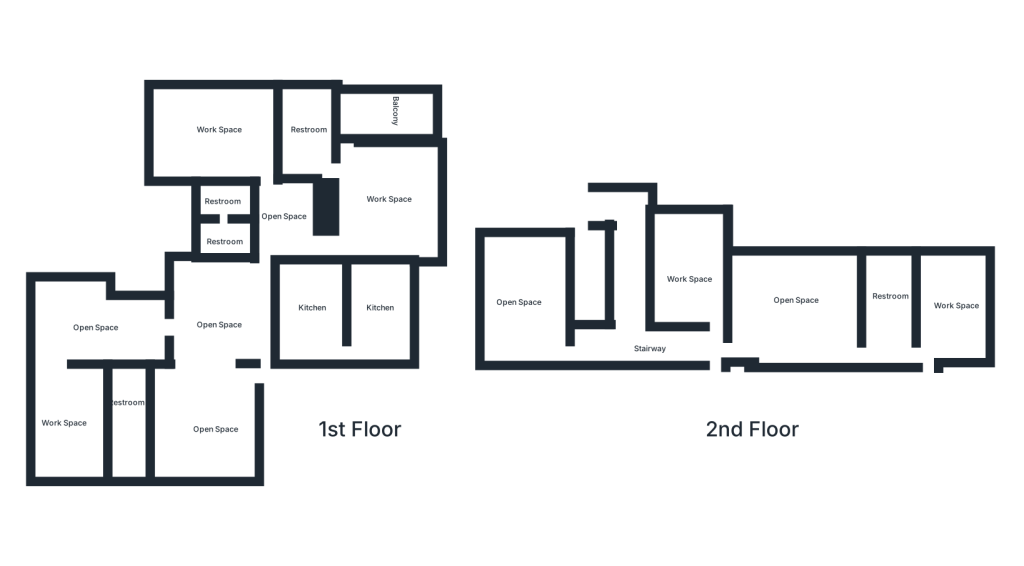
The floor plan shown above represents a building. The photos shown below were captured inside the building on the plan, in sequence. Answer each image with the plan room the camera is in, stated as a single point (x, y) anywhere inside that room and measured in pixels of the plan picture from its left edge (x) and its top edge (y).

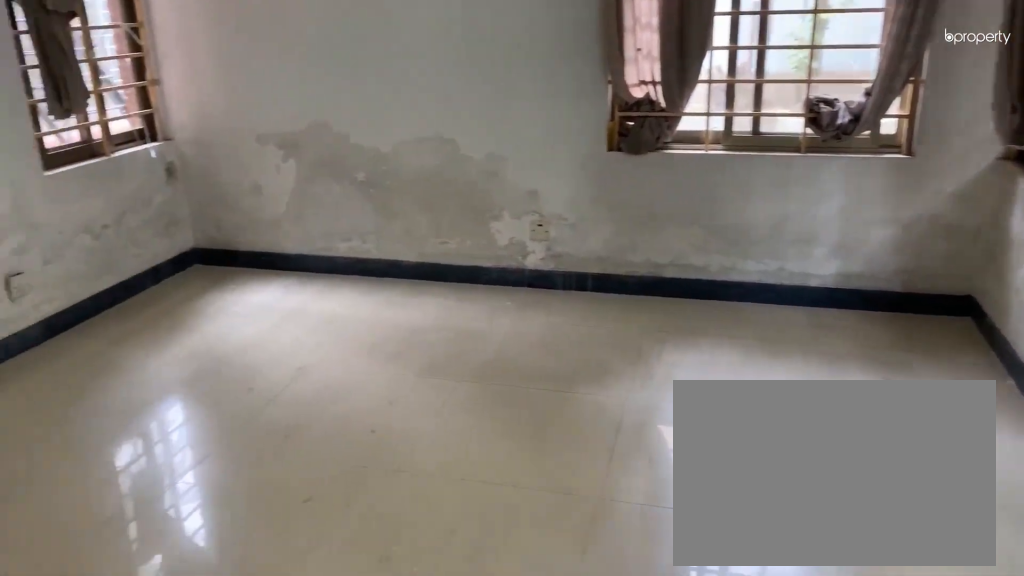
(219, 142)
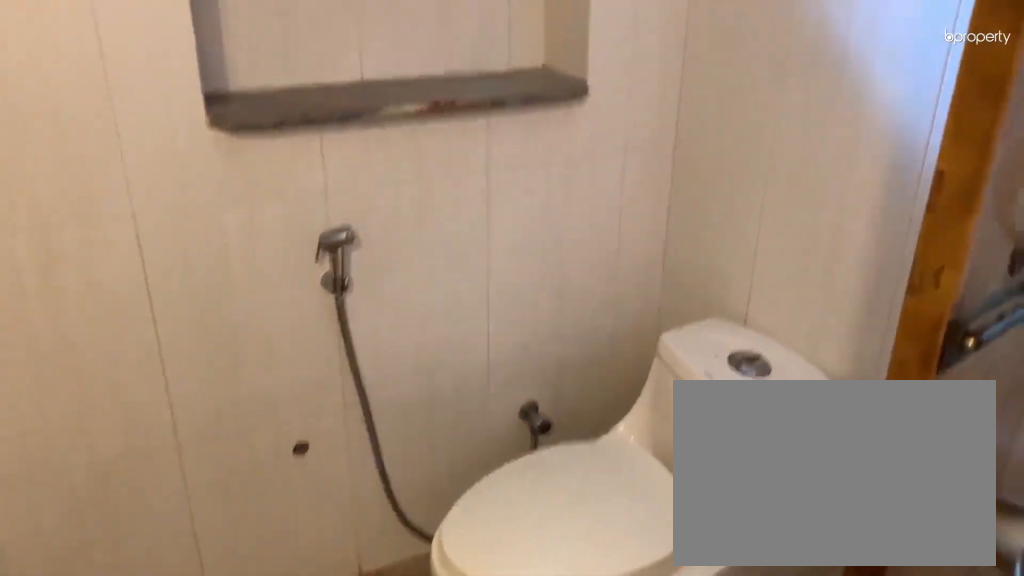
(221, 237)
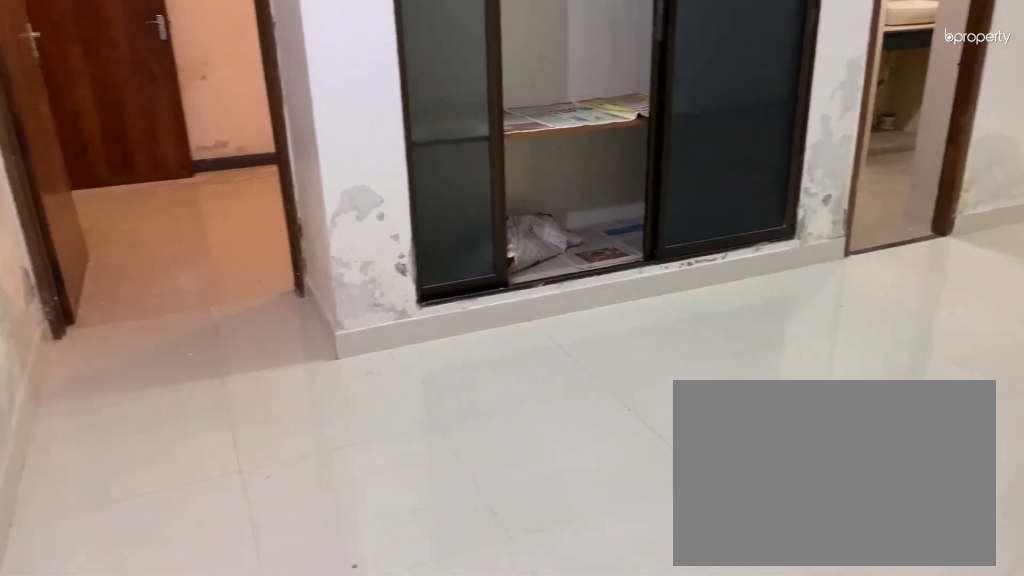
(383, 190)
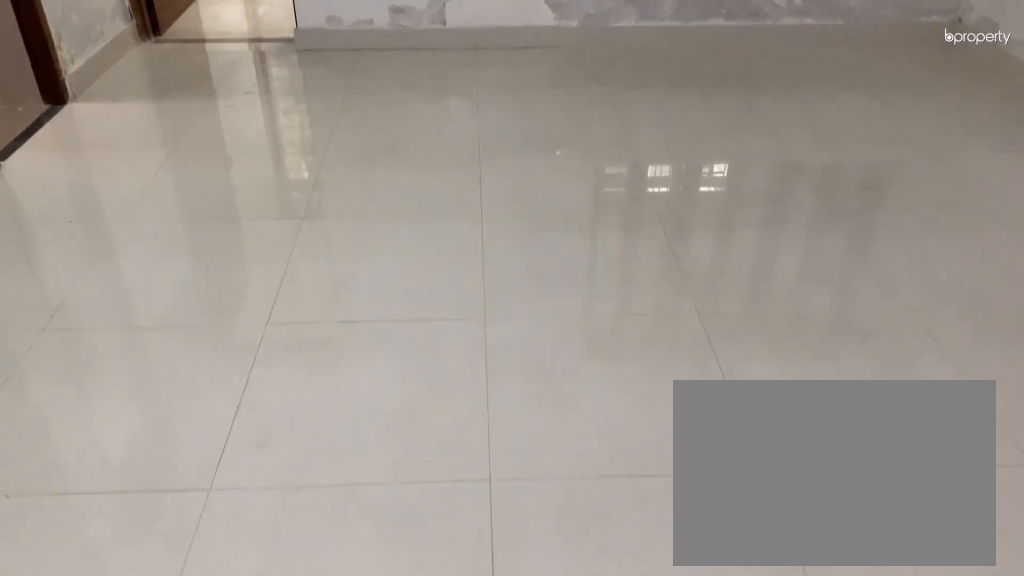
(383, 190)
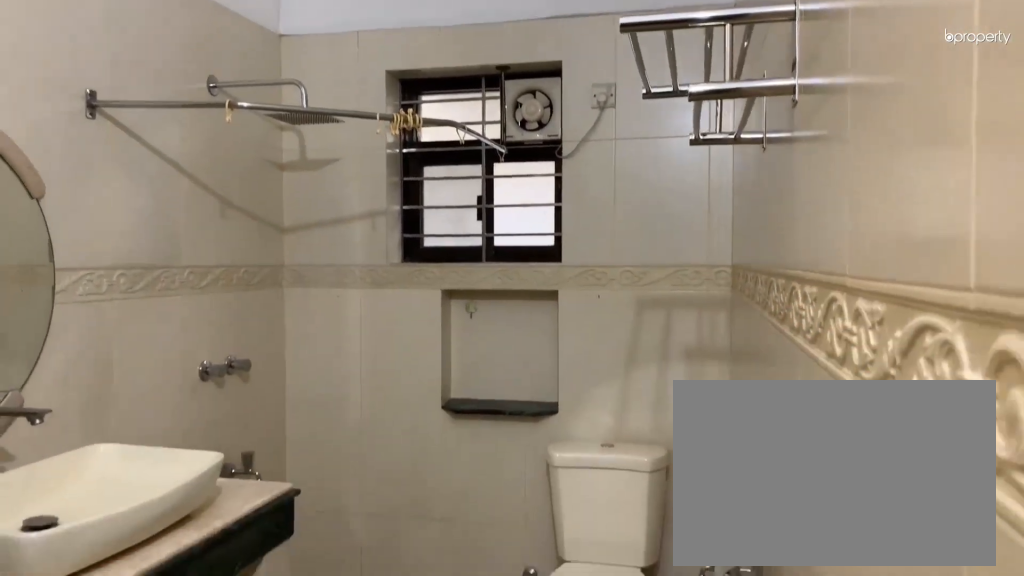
(309, 147)
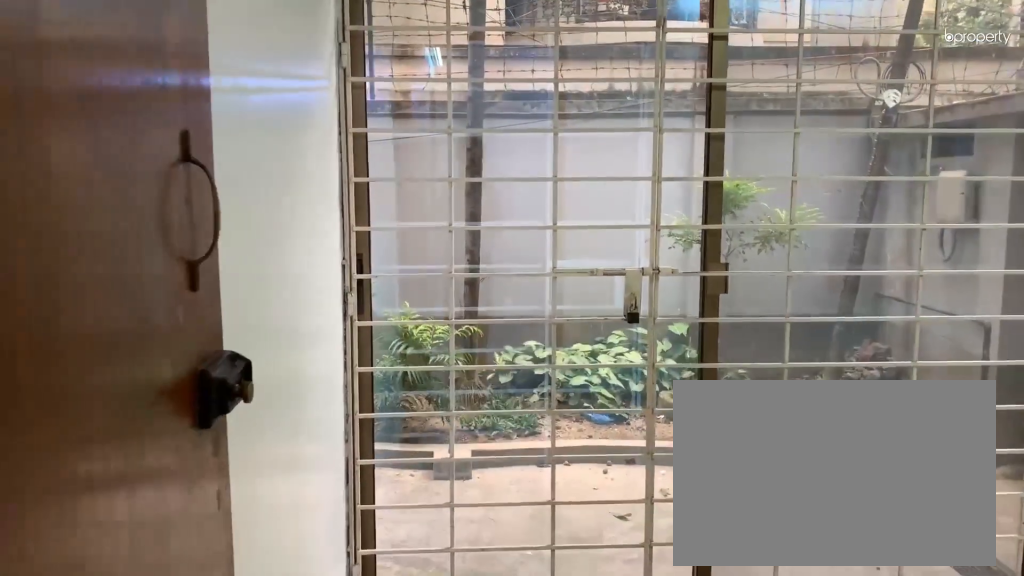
(384, 110)
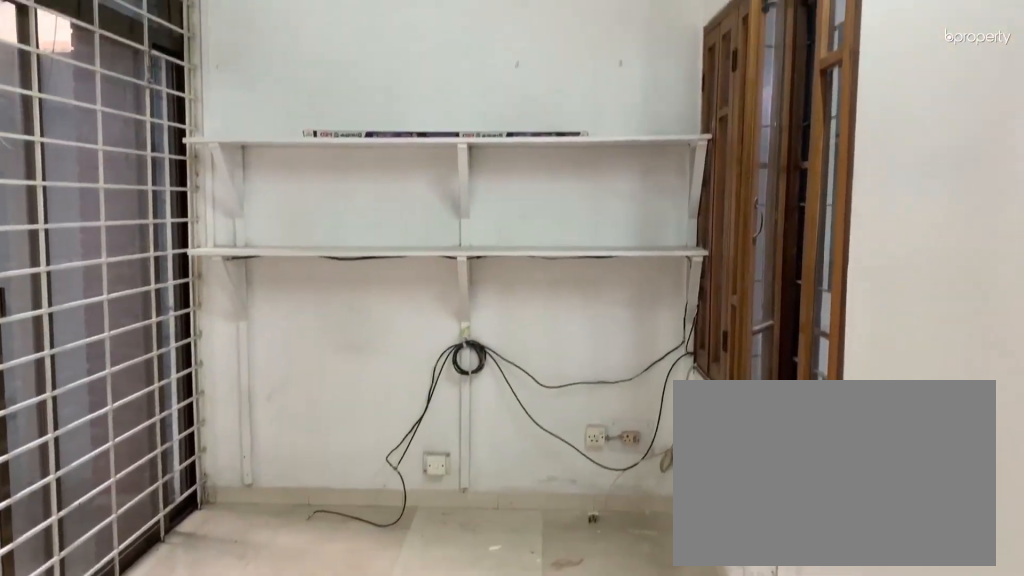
(382, 110)
